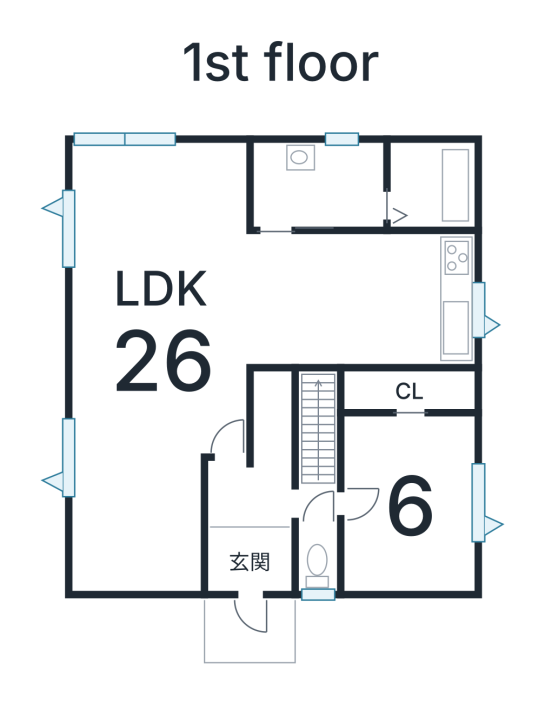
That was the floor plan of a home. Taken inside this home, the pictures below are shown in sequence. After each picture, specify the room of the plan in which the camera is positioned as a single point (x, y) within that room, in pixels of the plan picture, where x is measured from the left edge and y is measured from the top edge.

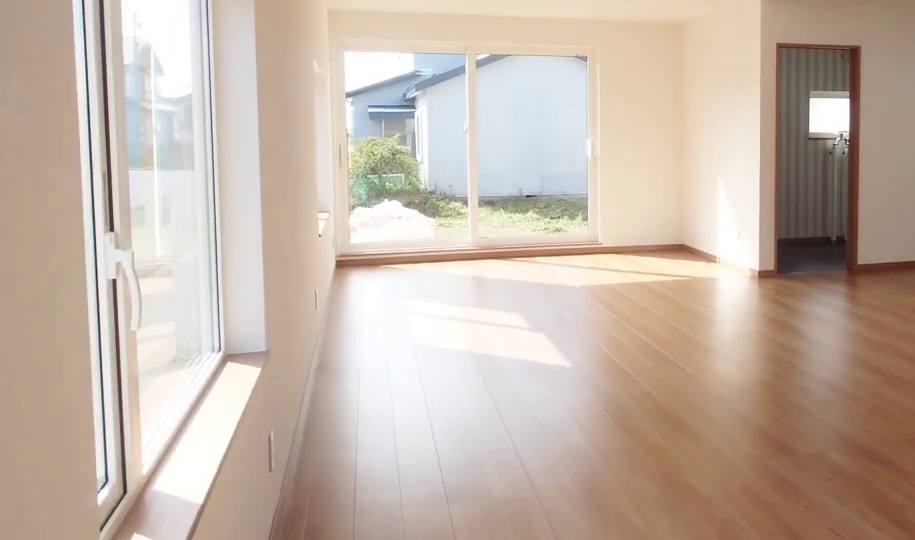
(153, 365)
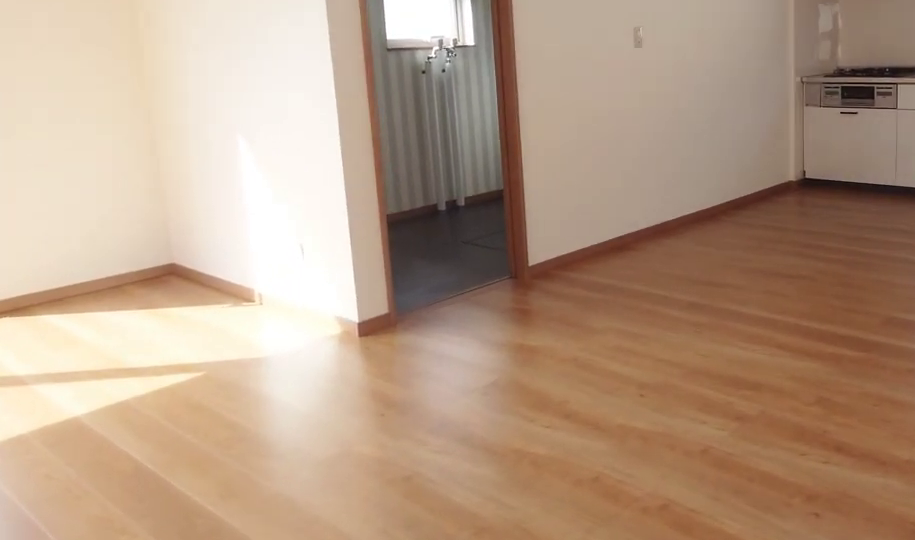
(153, 365)
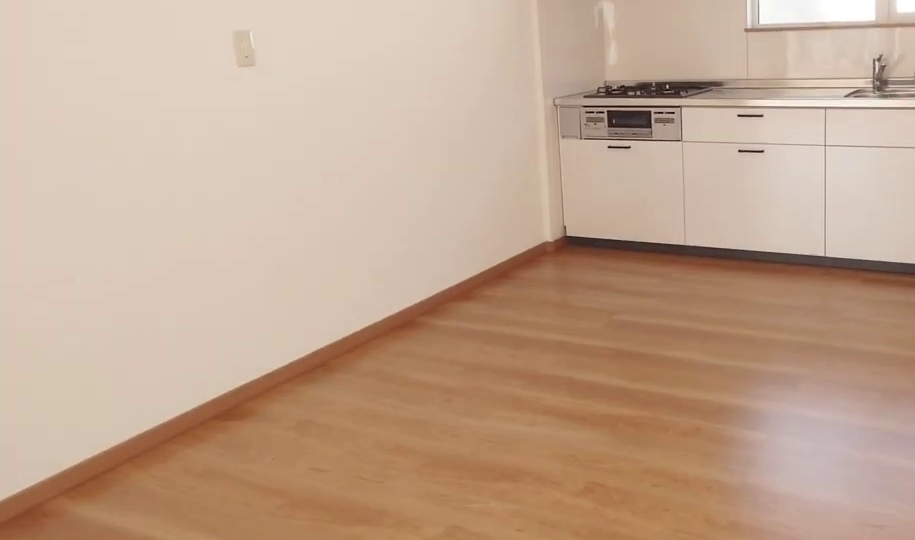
(384, 303)
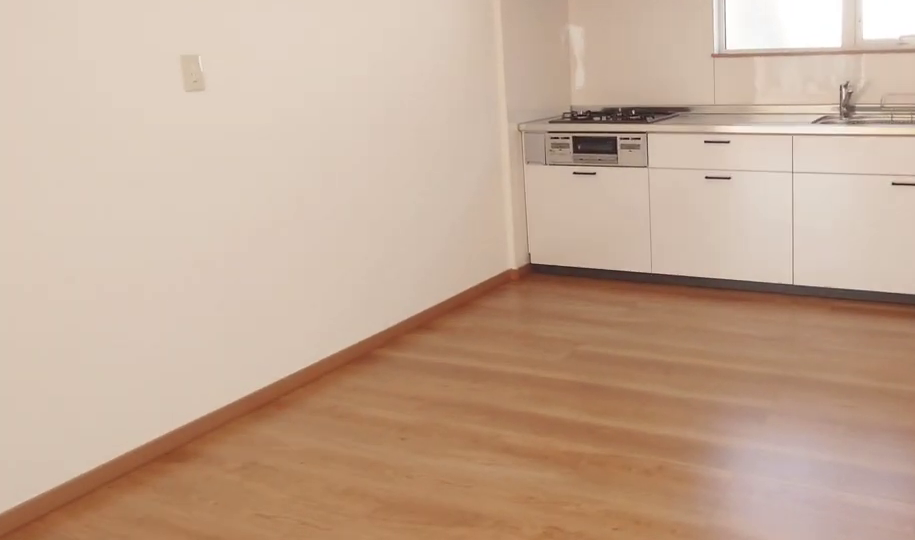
(384, 303)
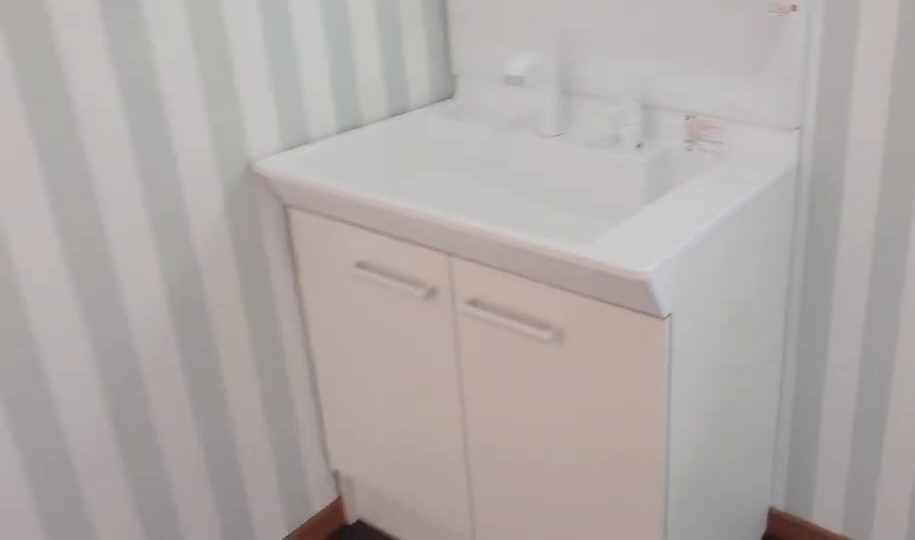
(319, 182)
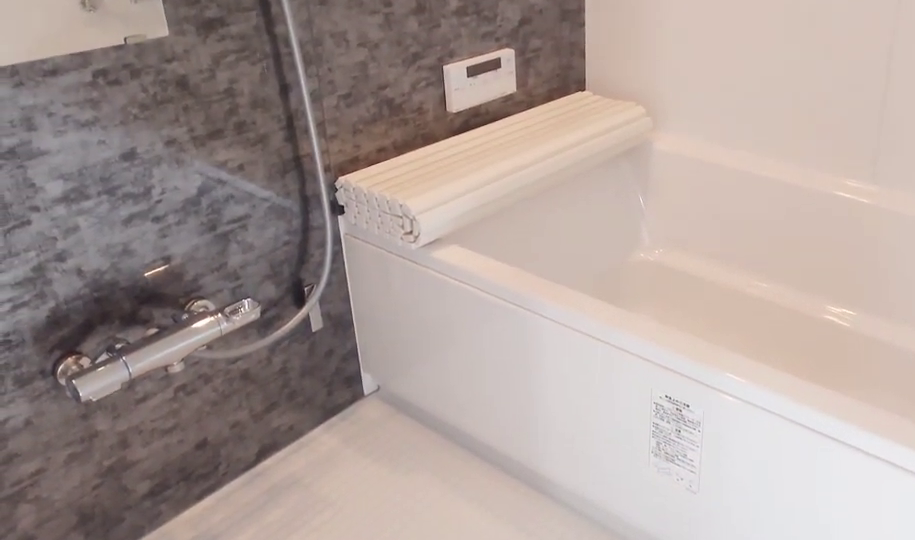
(430, 186)
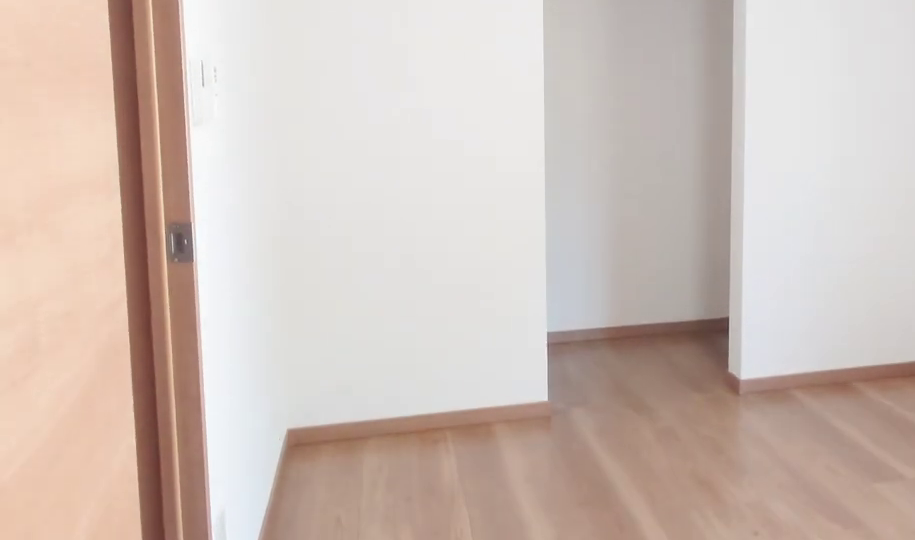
(407, 508)
